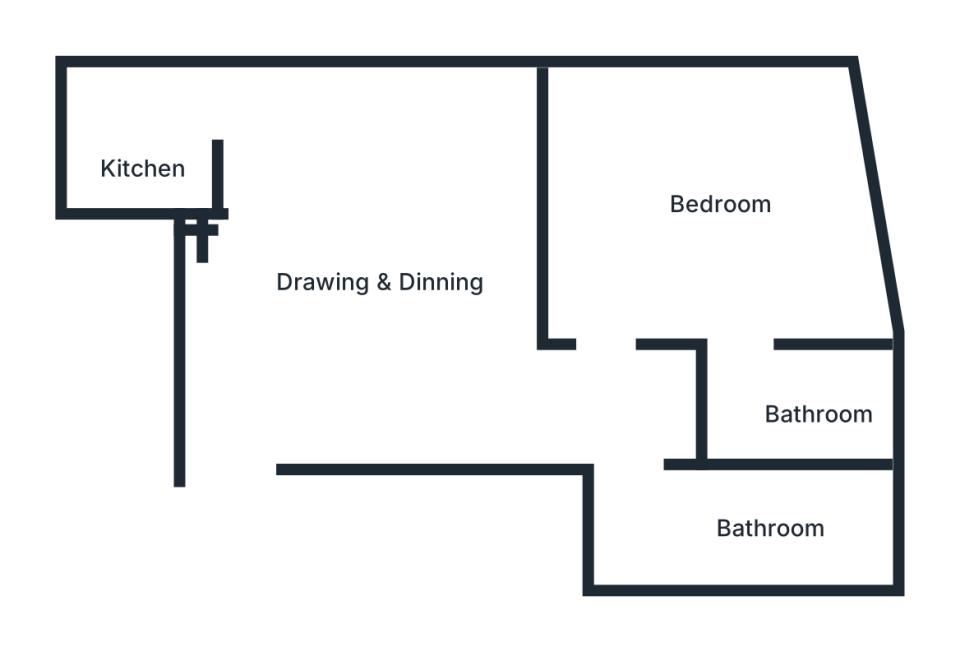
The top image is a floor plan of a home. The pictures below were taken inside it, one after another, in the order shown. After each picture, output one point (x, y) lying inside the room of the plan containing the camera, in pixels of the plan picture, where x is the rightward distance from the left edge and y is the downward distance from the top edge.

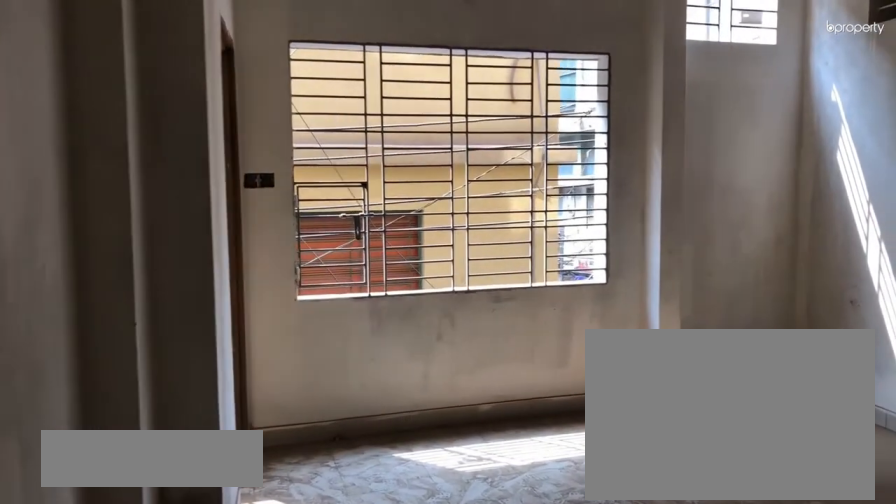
(301, 354)
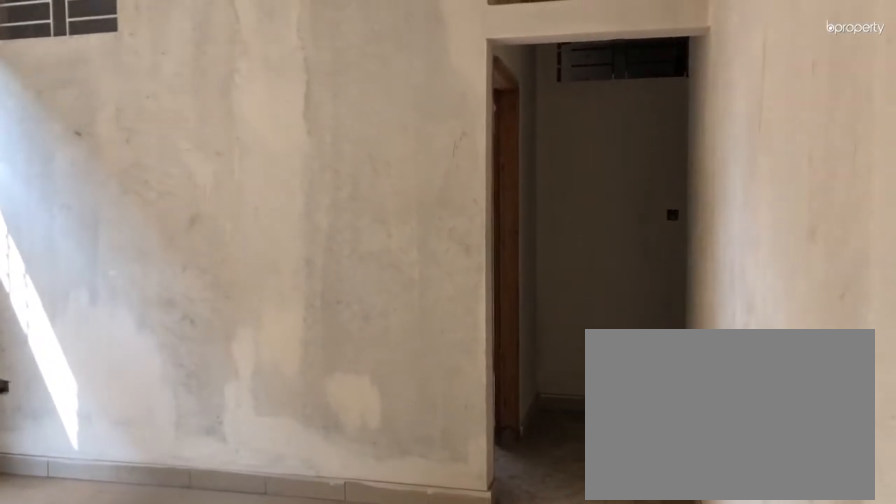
(363, 272)
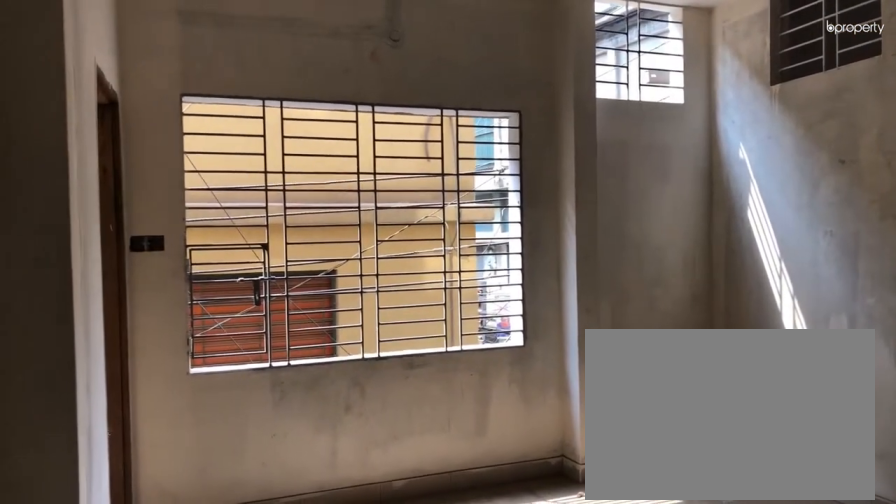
(363, 272)
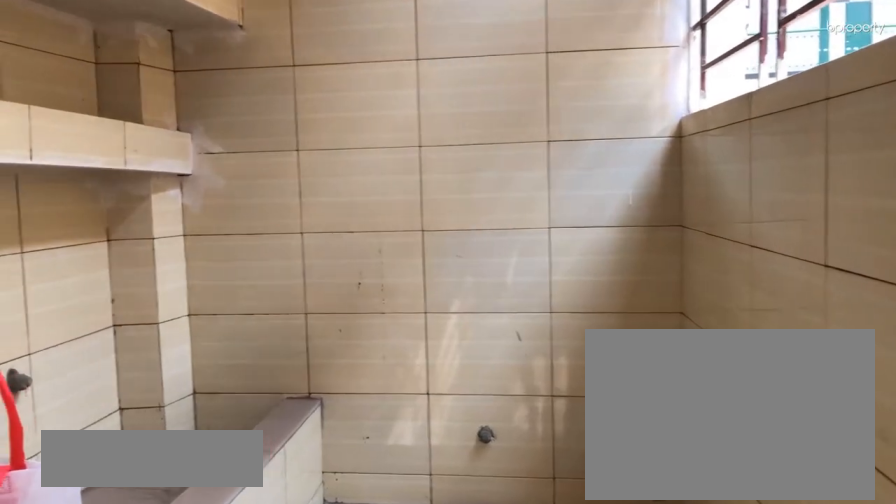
(146, 136)
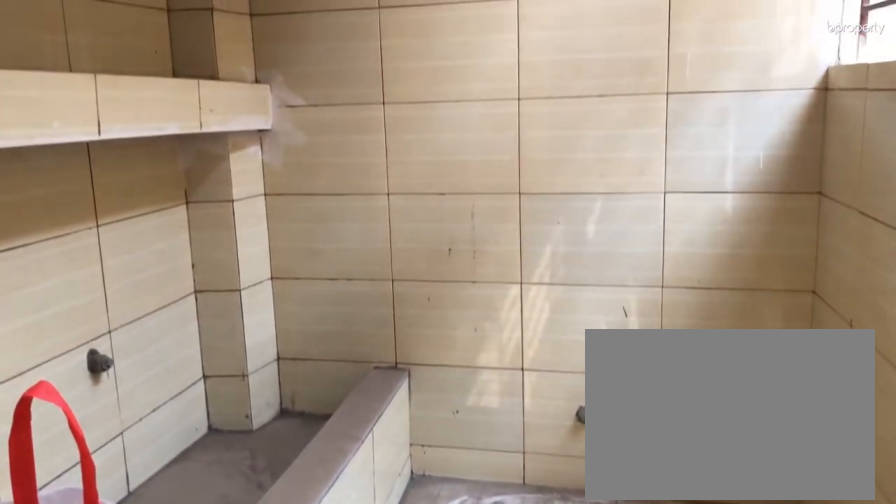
(146, 136)
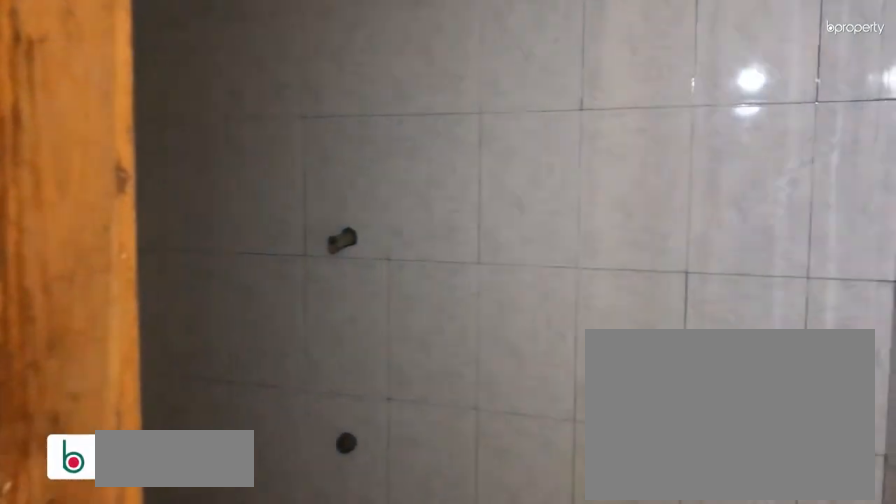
(746, 524)
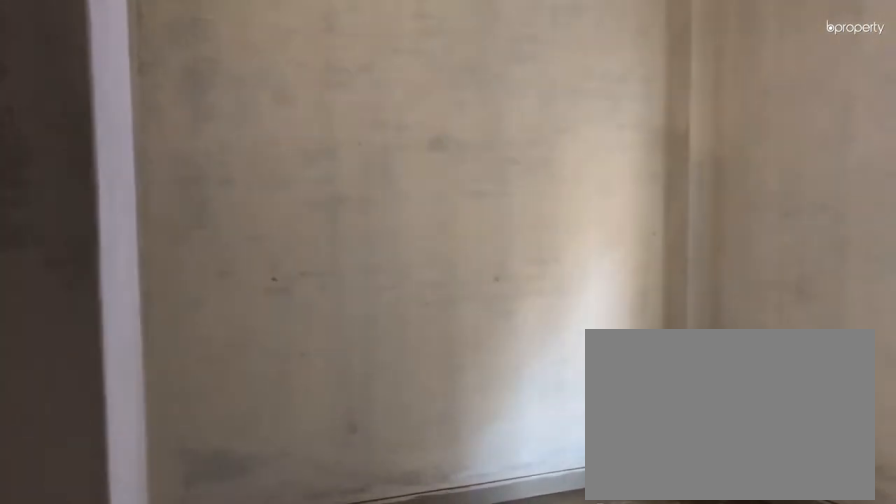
(733, 186)
